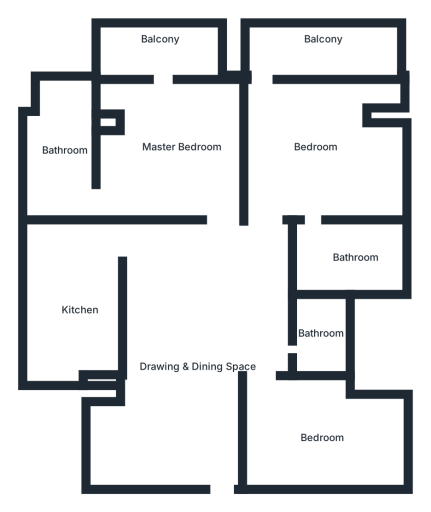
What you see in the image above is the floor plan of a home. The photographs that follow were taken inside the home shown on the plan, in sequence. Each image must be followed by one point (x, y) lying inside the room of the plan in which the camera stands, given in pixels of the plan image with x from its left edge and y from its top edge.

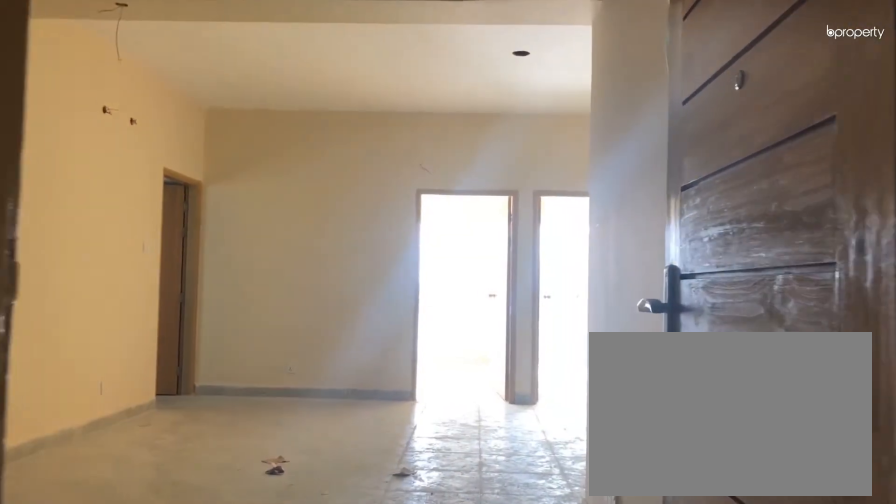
(215, 453)
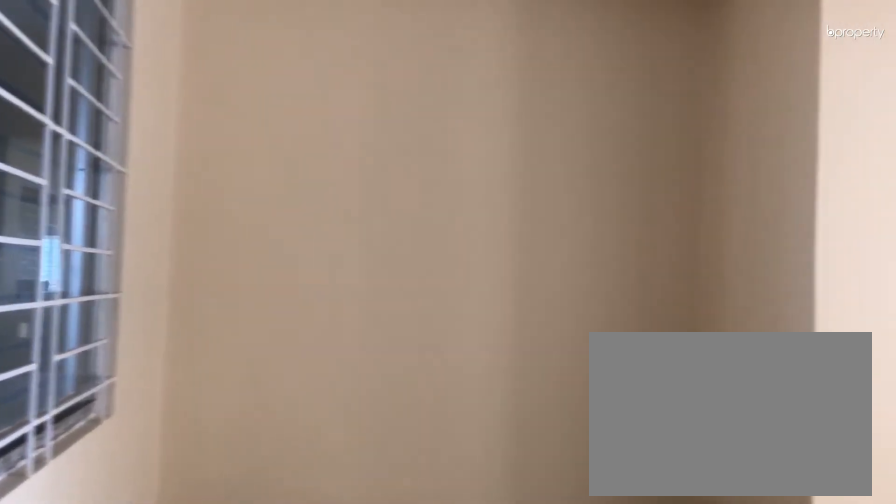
(207, 345)
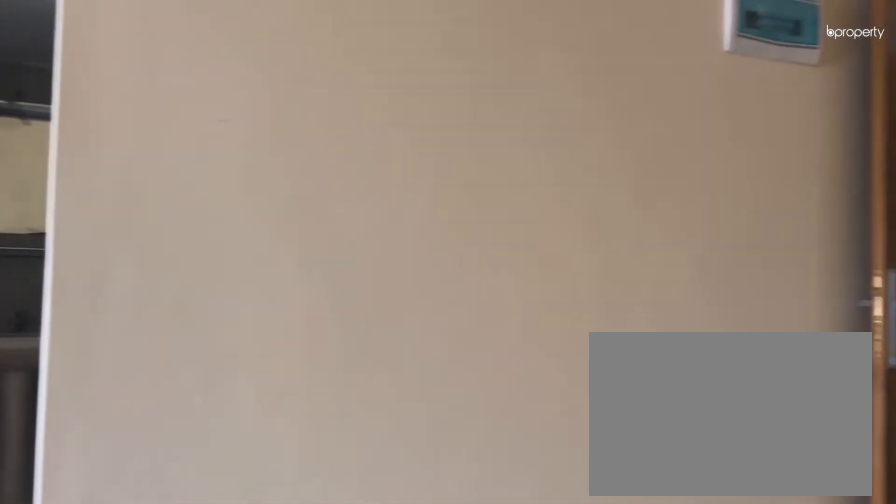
(207, 345)
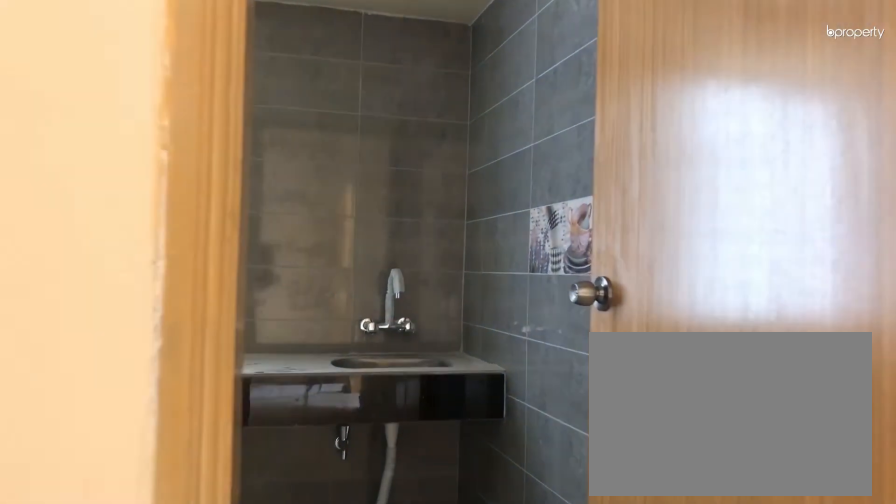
(75, 313)
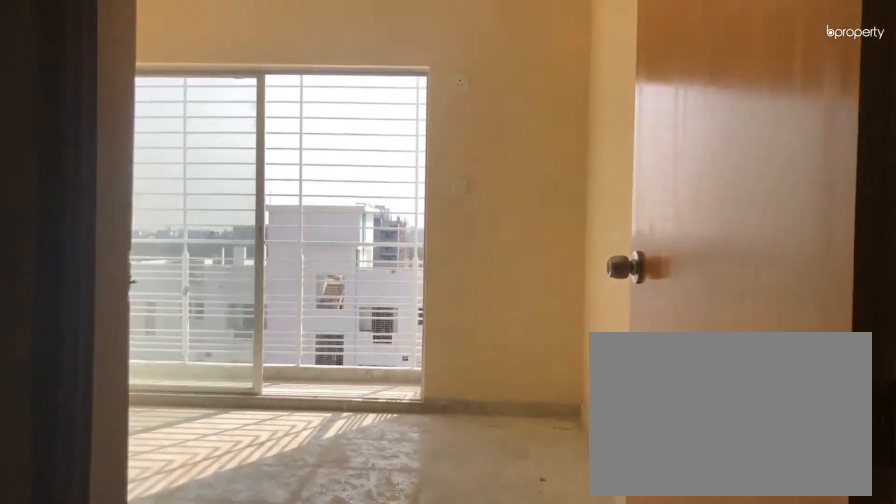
(194, 148)
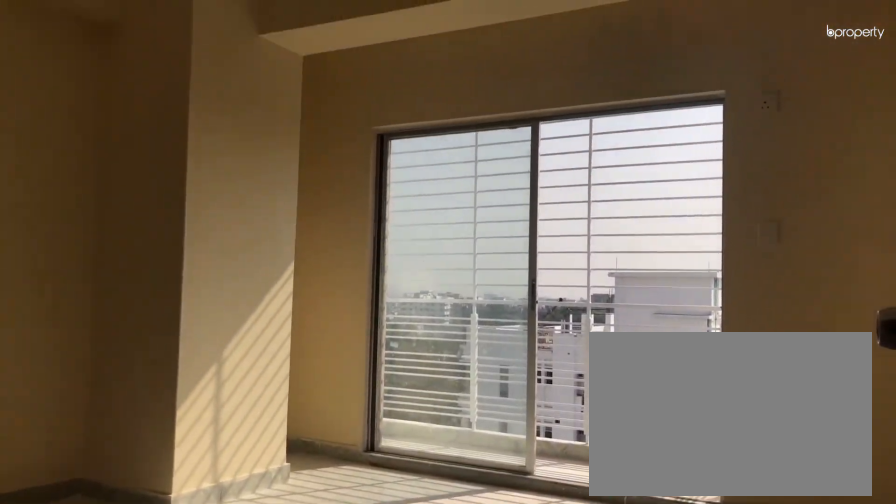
(193, 147)
